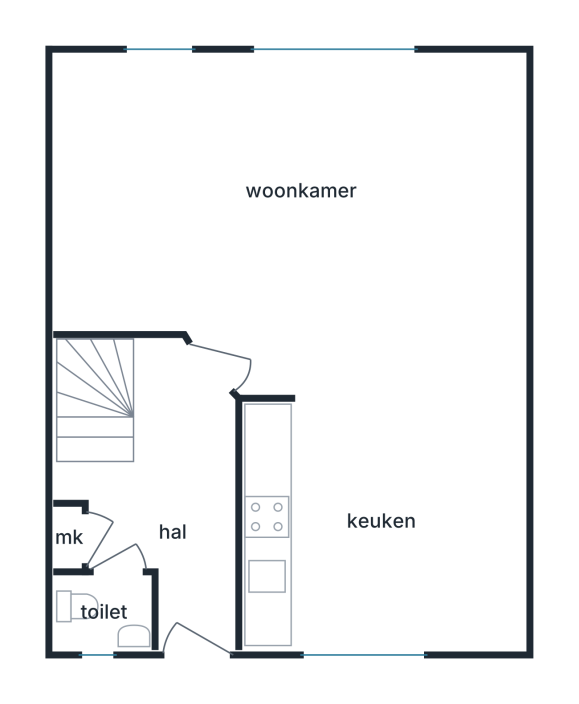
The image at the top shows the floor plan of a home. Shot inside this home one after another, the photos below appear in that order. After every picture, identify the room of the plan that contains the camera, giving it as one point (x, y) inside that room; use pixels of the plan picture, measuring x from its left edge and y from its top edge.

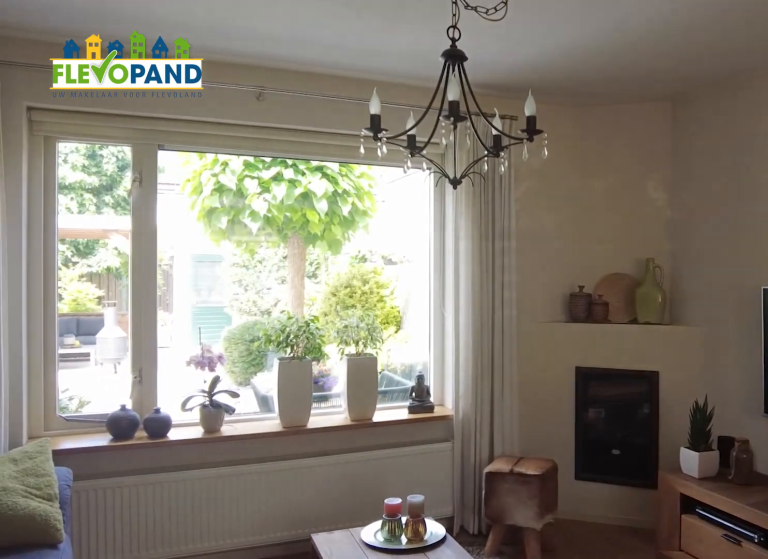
(192, 130)
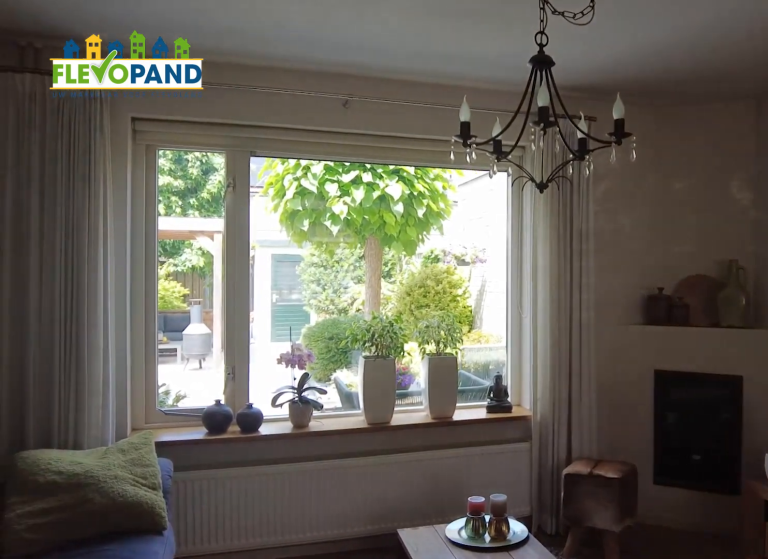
(192, 130)
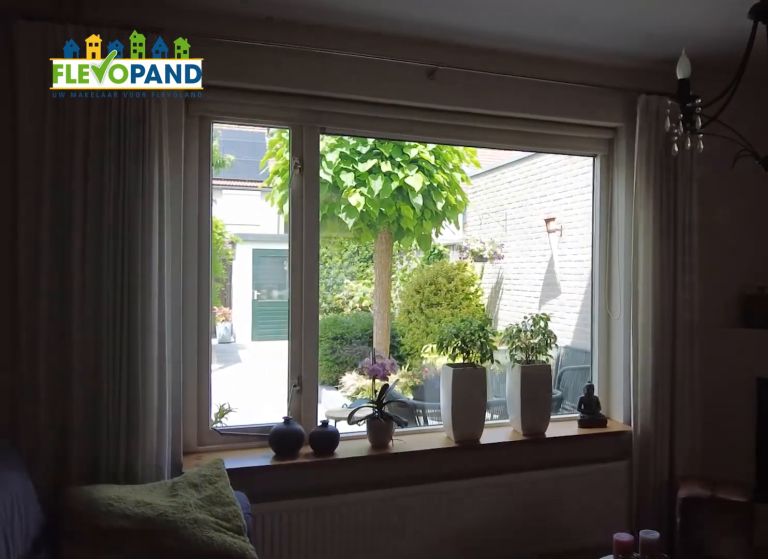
(192, 130)
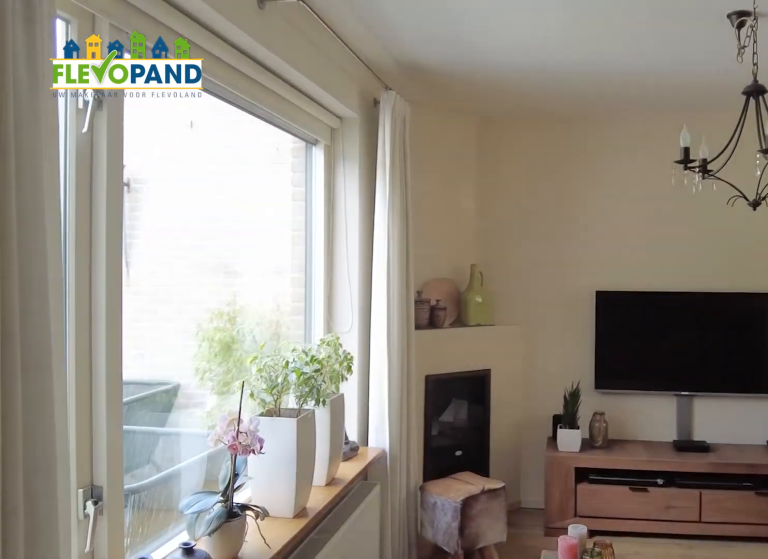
(192, 130)
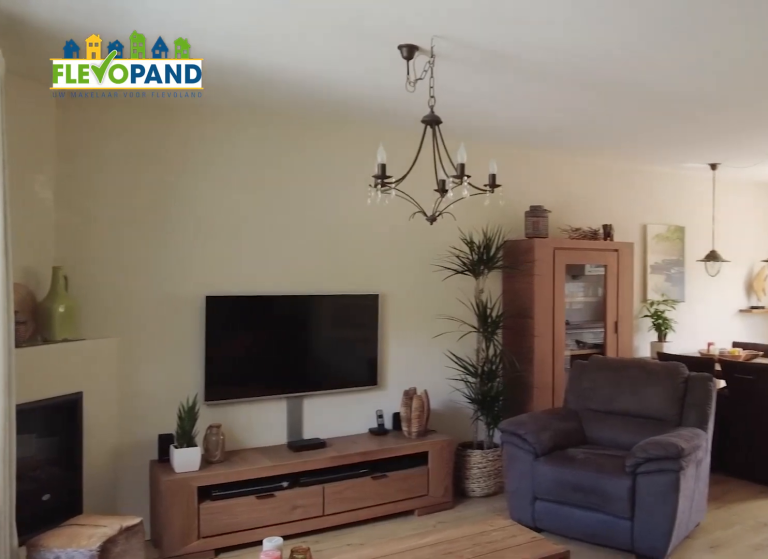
(192, 130)
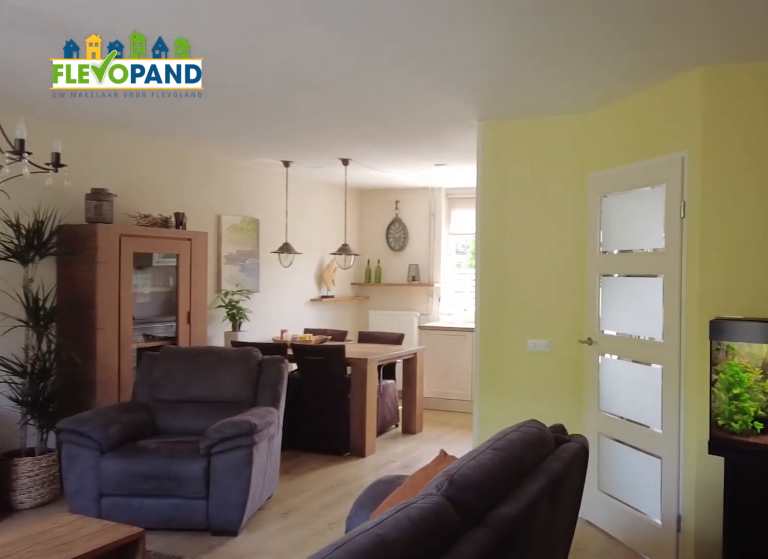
(192, 130)
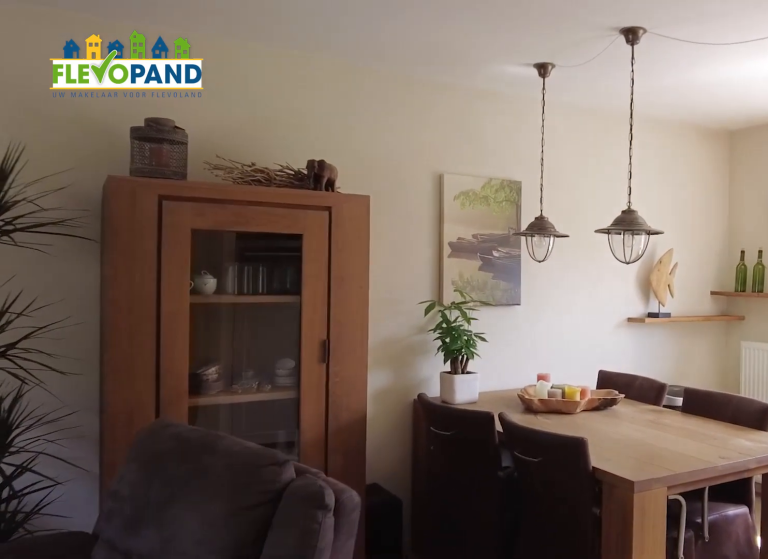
(192, 130)
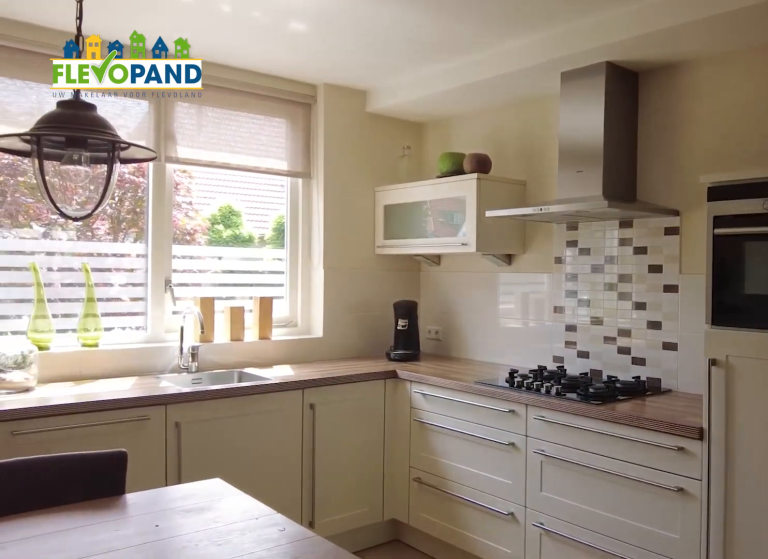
(382, 525)
